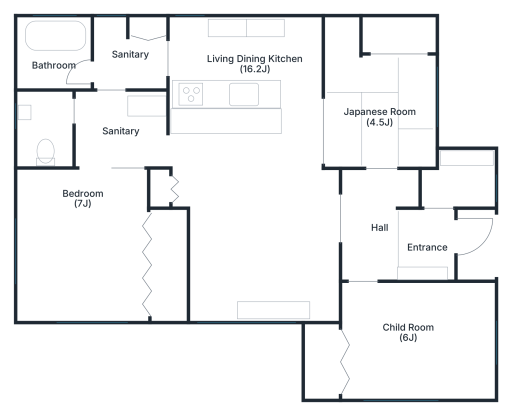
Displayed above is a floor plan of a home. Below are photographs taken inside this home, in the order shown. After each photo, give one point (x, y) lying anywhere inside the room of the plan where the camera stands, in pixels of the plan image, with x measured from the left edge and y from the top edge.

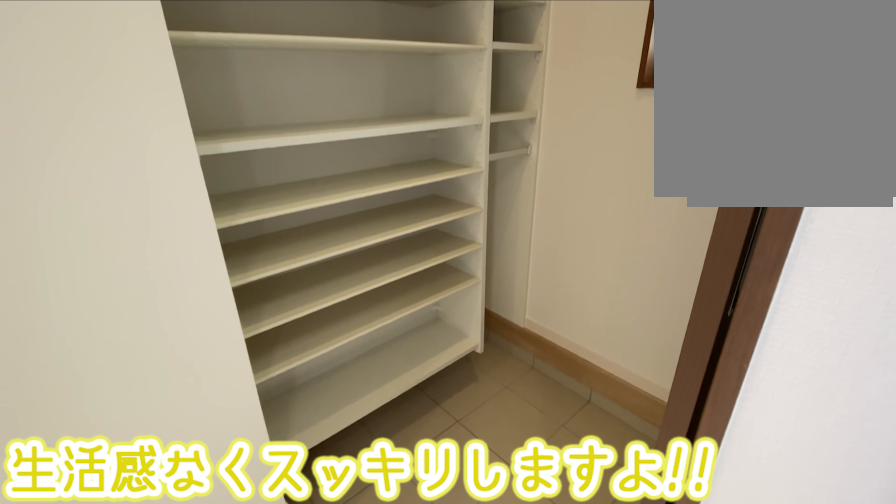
(460, 182)
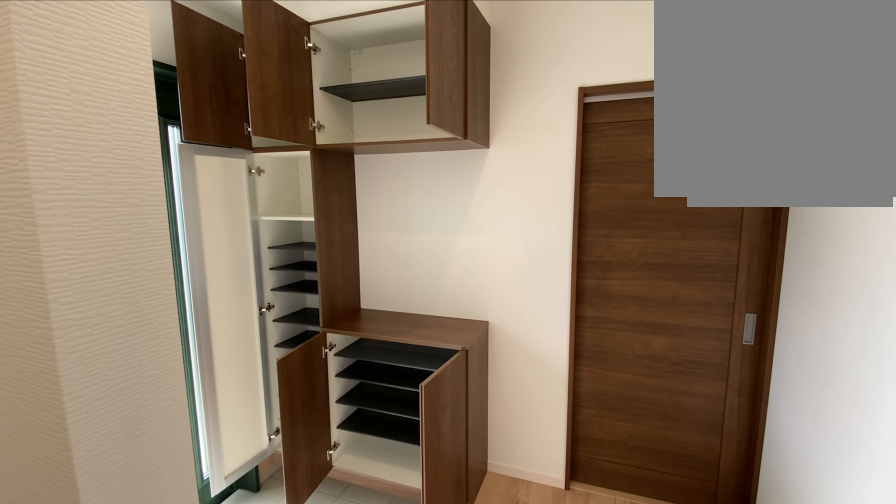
(425, 240)
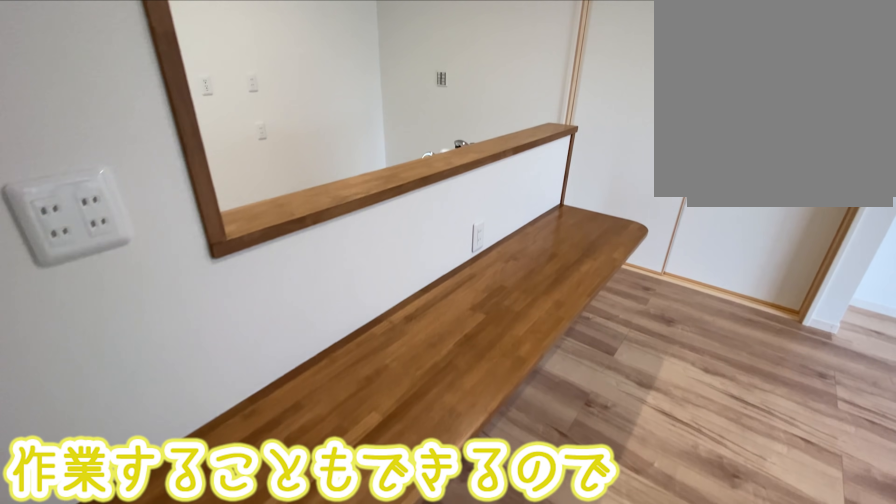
(257, 216)
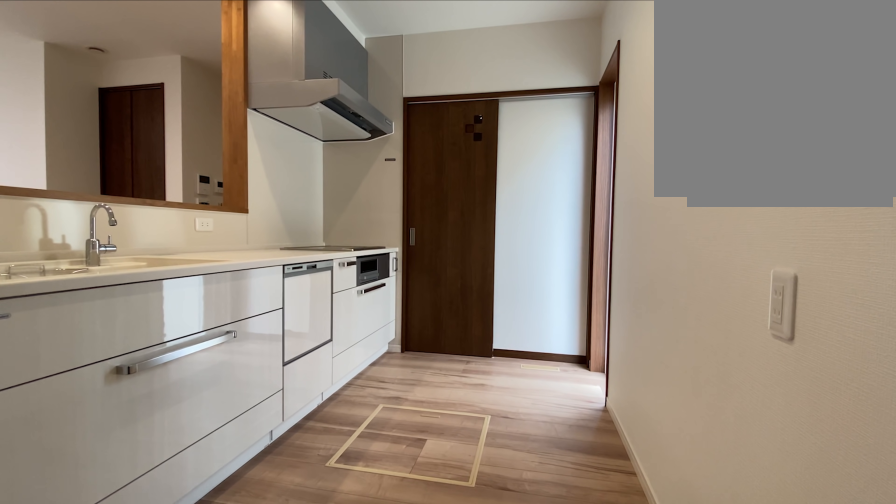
(228, 61)
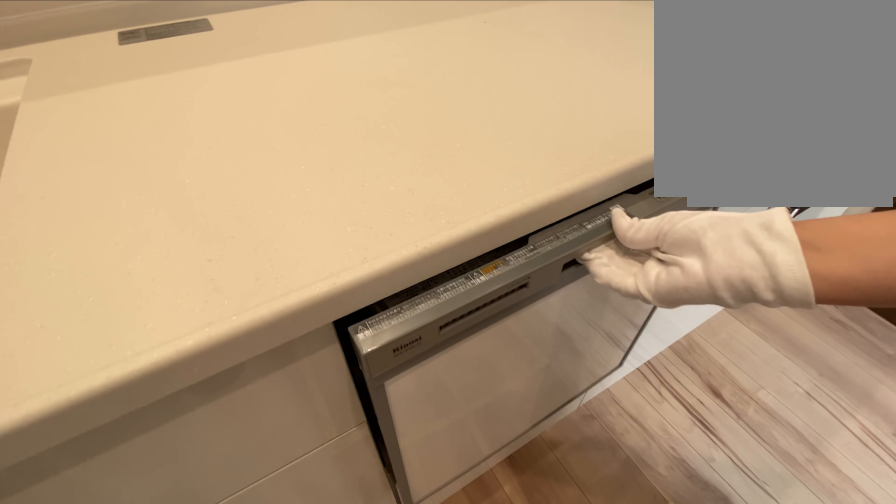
(228, 61)
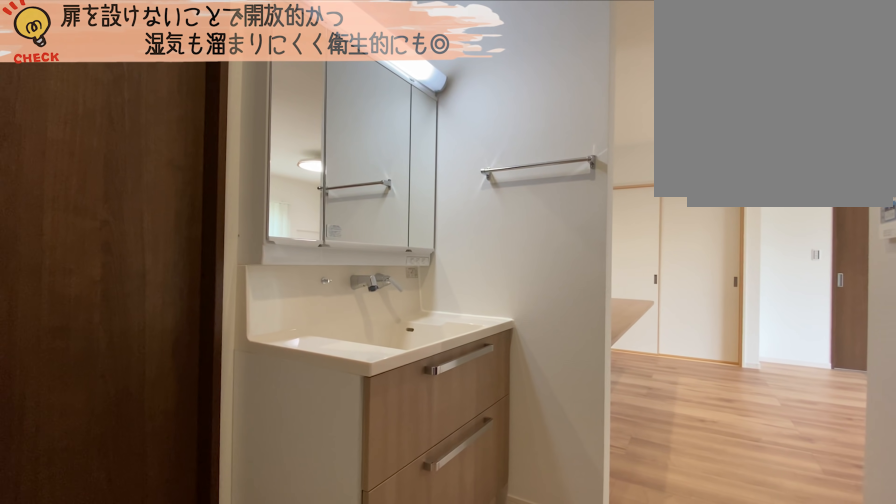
(113, 134)
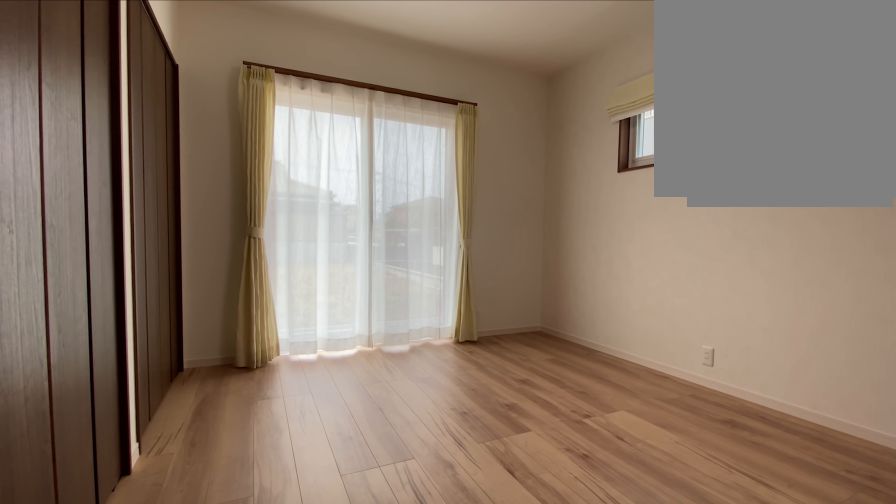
(83, 256)
